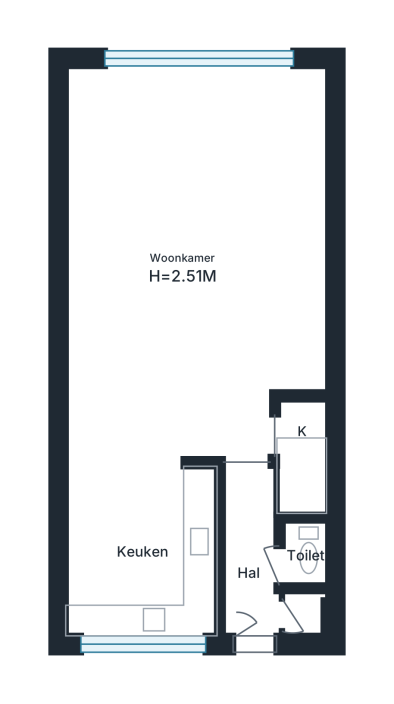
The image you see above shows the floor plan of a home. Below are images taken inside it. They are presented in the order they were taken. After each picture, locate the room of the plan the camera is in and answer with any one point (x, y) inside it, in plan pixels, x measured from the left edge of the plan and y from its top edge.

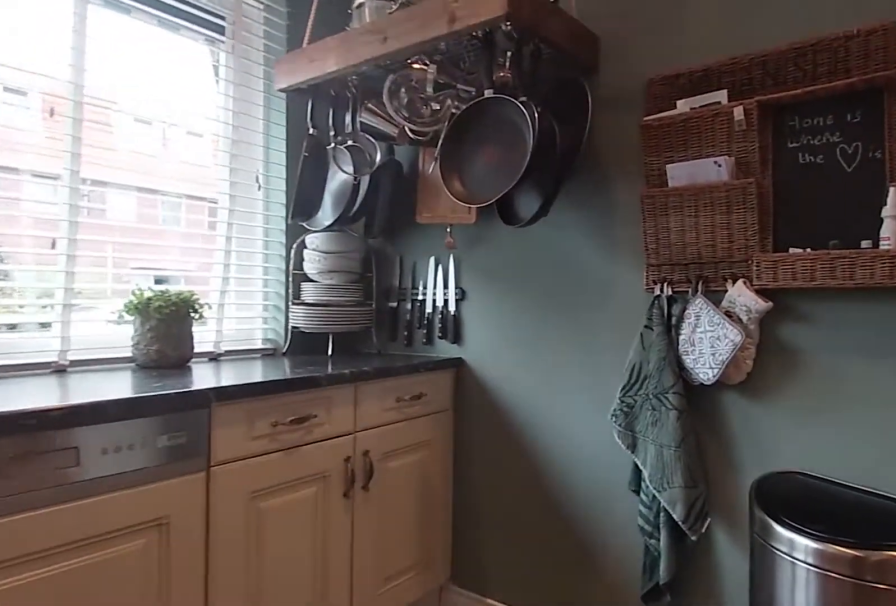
(140, 551)
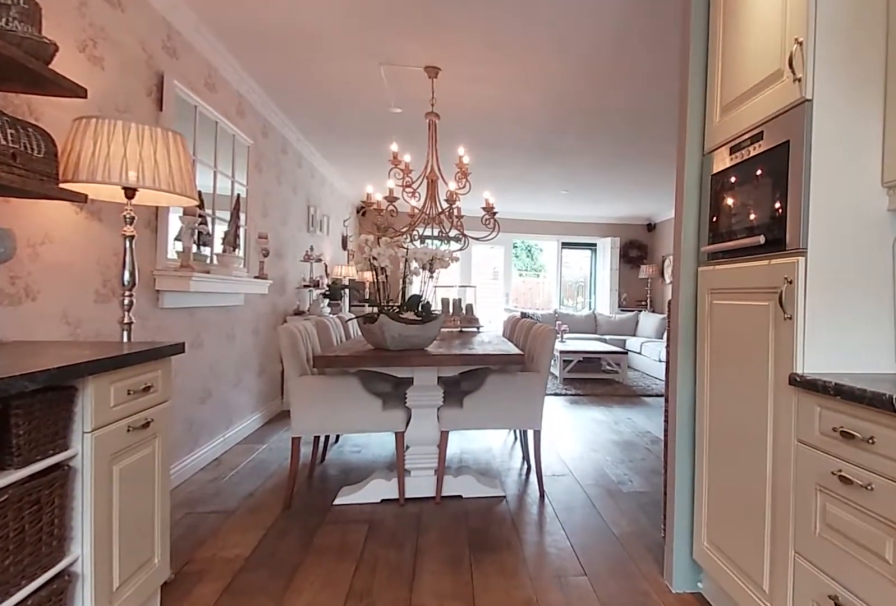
(140, 551)
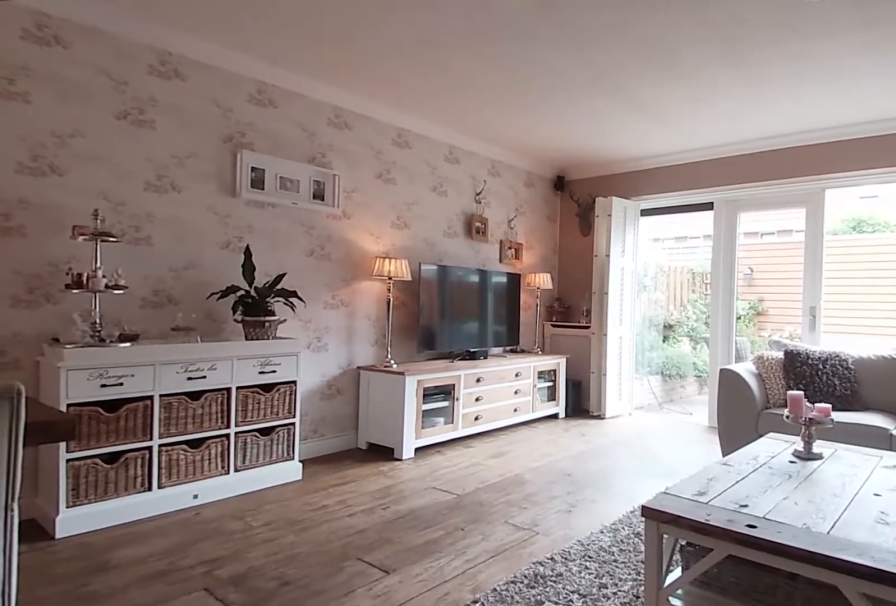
(227, 95)
